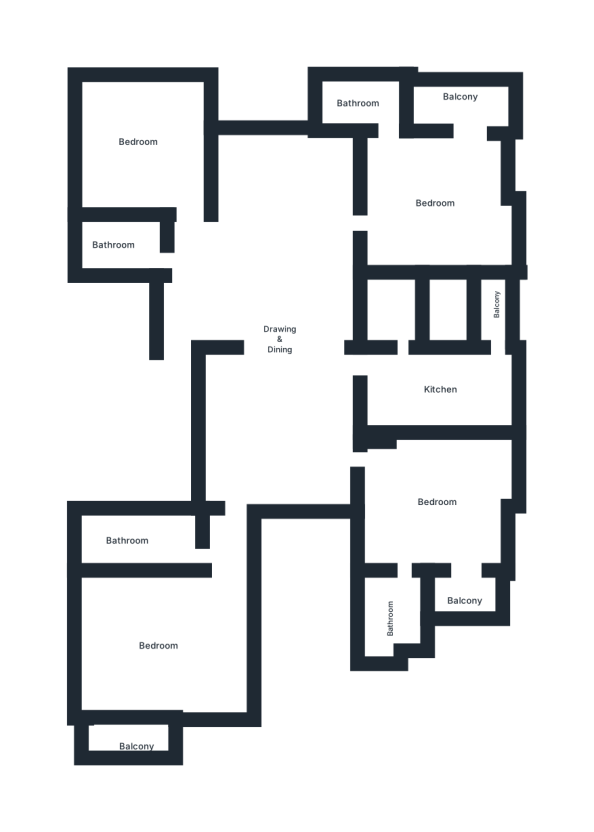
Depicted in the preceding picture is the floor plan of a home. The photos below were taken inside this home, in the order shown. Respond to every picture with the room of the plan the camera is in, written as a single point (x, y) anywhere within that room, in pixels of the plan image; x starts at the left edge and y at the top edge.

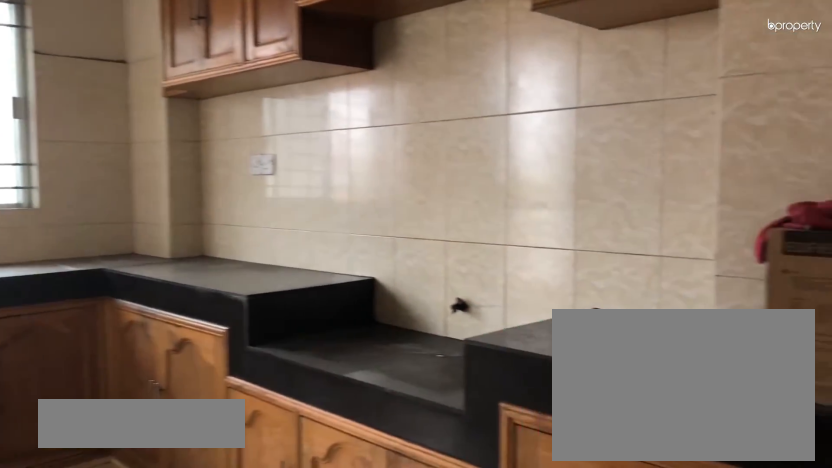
(430, 388)
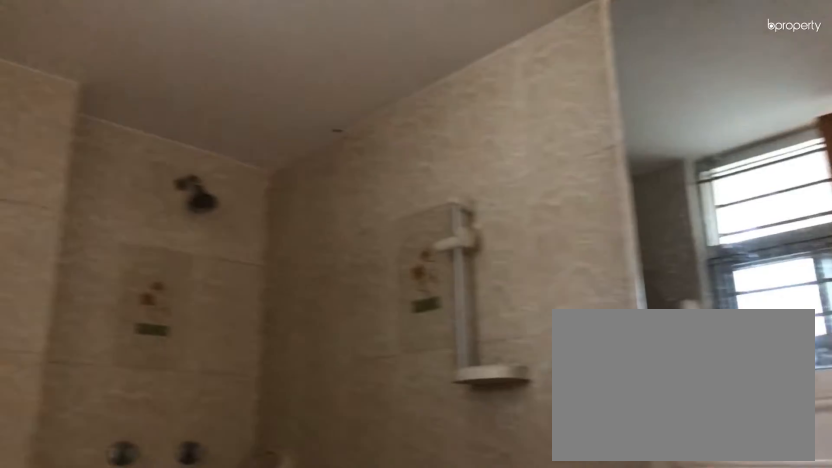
(391, 613)
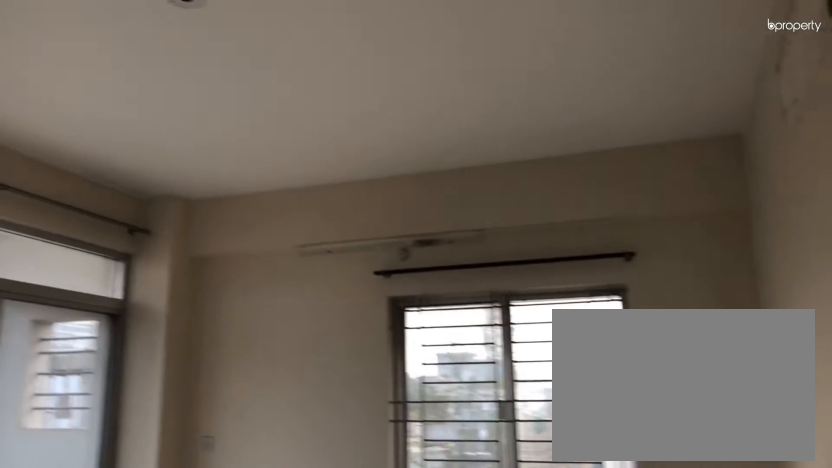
(152, 636)
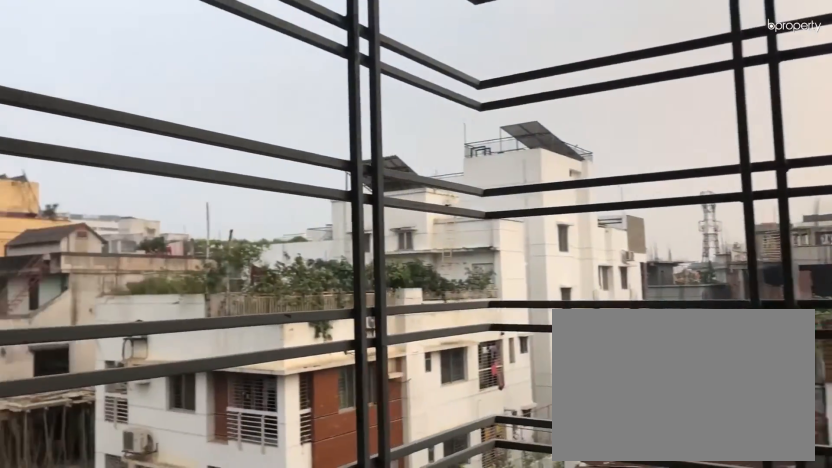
(139, 739)
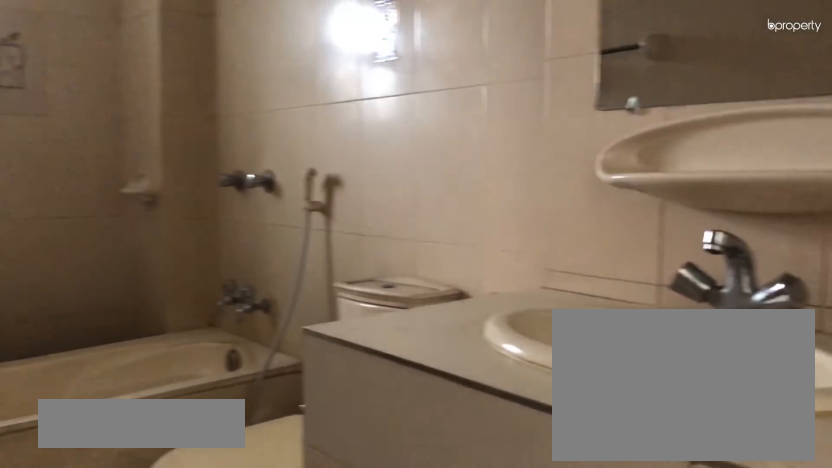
(128, 539)
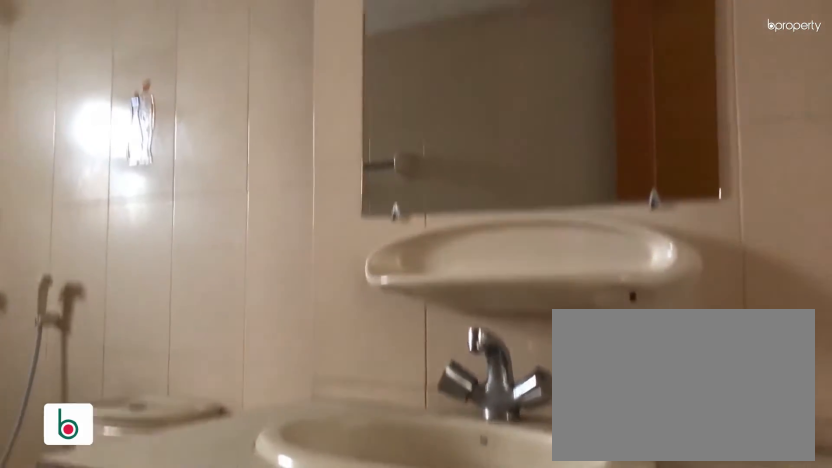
(128, 539)
